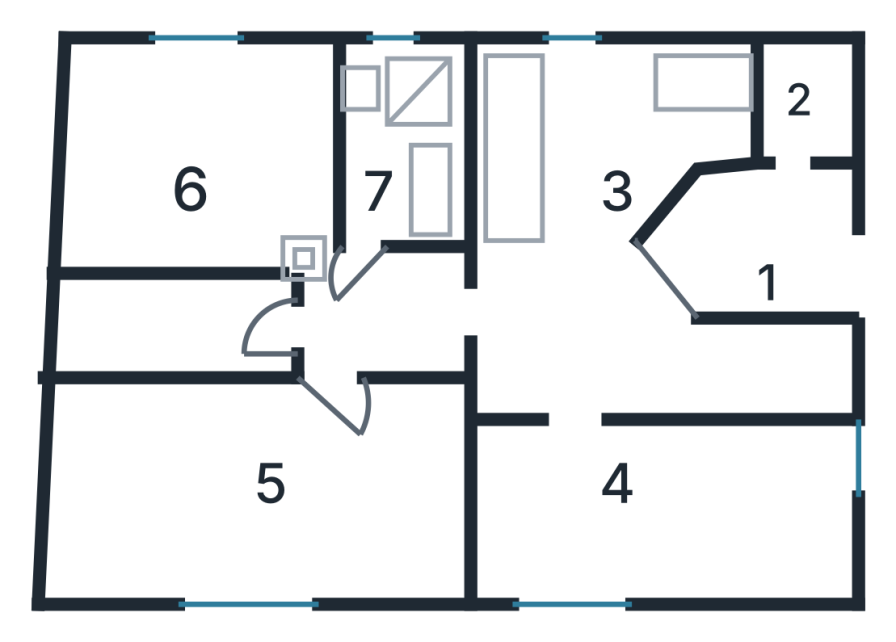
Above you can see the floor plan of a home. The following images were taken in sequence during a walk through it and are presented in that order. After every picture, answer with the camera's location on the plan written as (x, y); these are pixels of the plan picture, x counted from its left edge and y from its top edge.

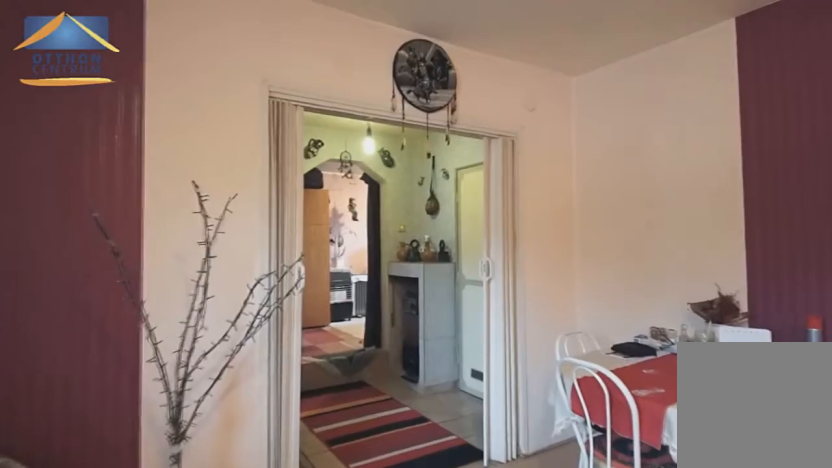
(523, 350)
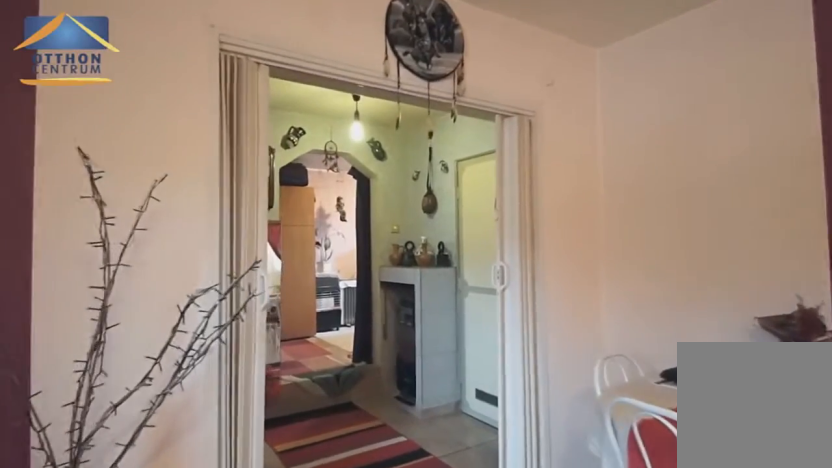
(493, 333)
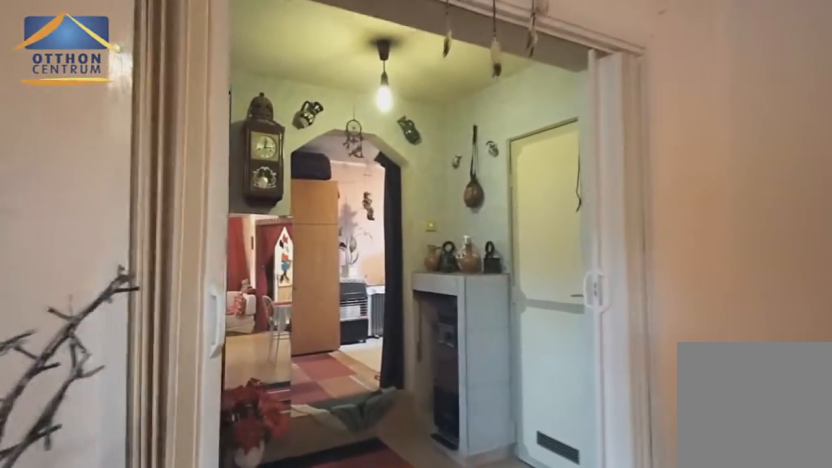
(454, 317)
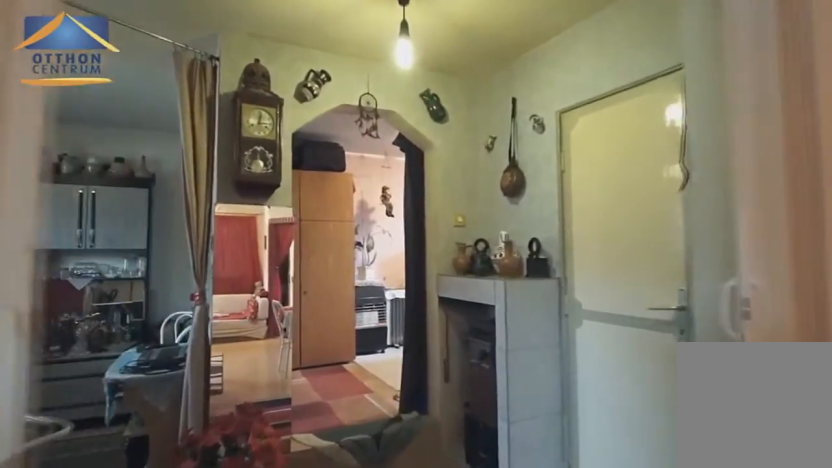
(398, 332)
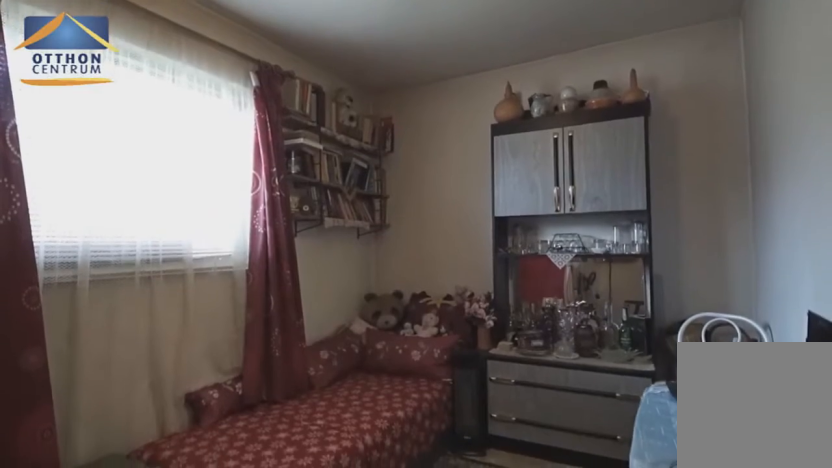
(275, 460)
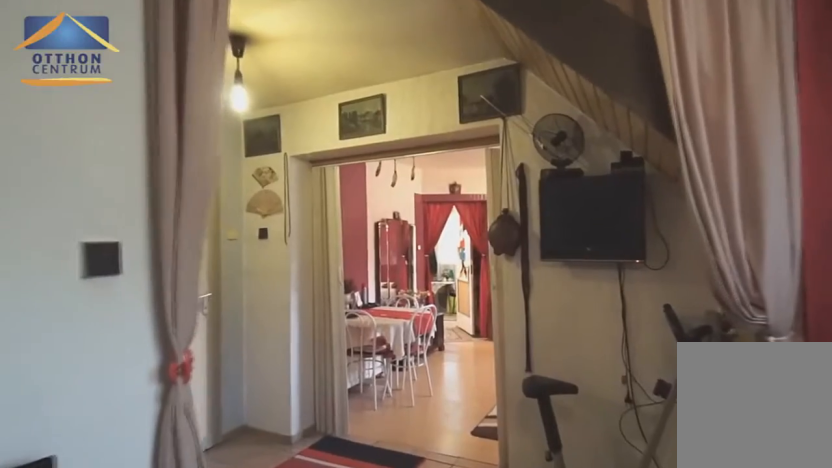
(241, 468)
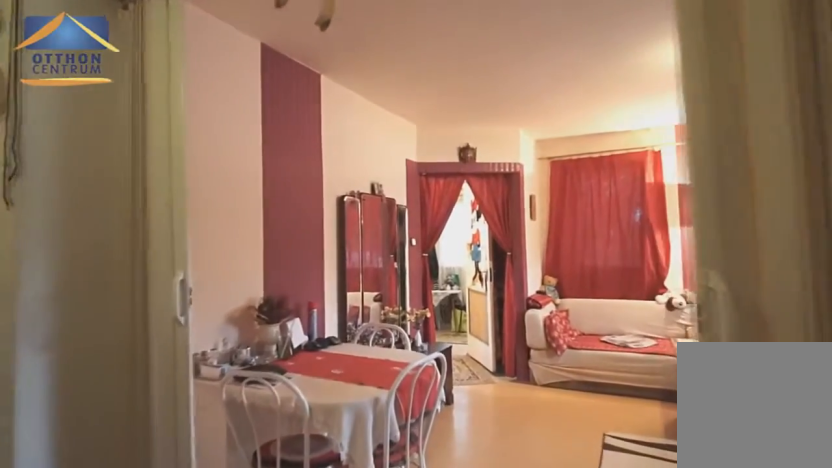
(387, 320)
